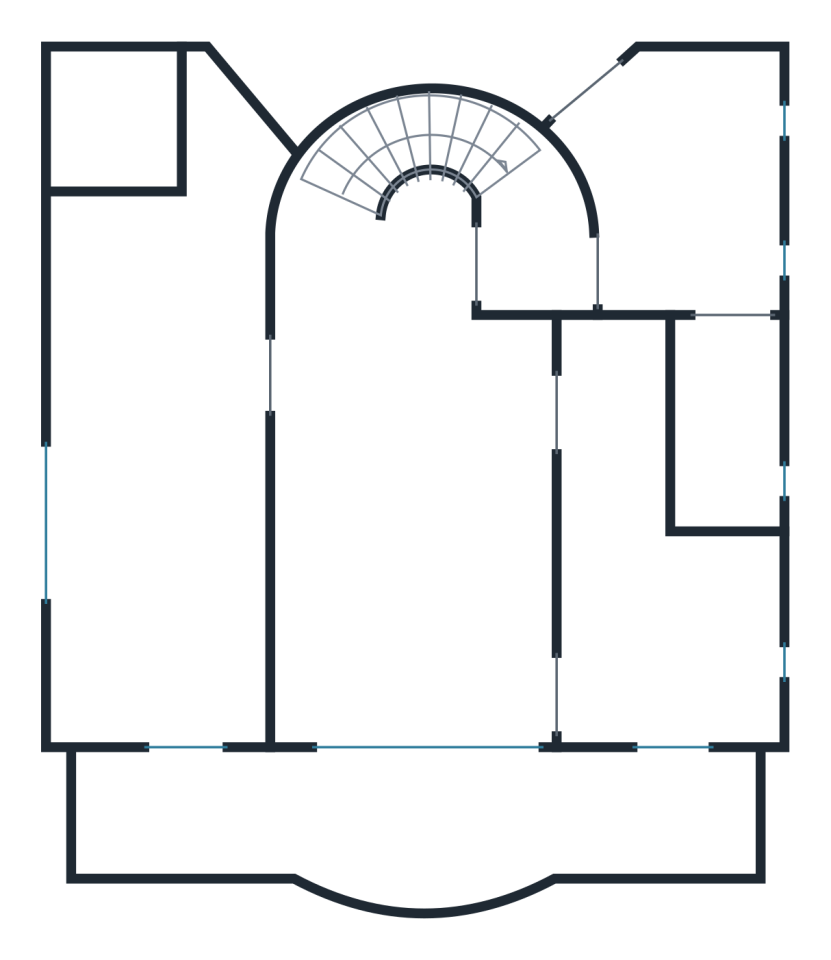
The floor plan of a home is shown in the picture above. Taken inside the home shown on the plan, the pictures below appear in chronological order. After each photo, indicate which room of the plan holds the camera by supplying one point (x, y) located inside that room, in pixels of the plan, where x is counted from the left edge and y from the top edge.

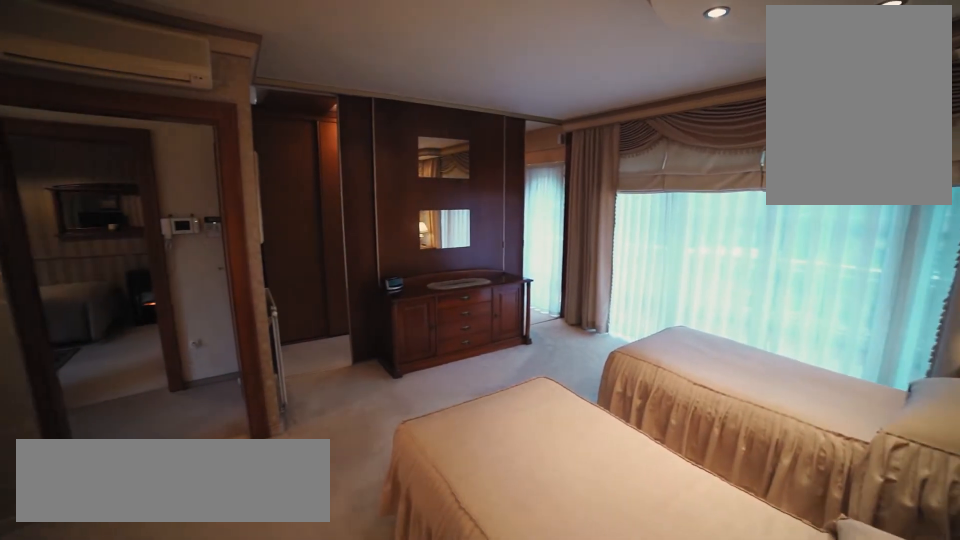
(339, 269)
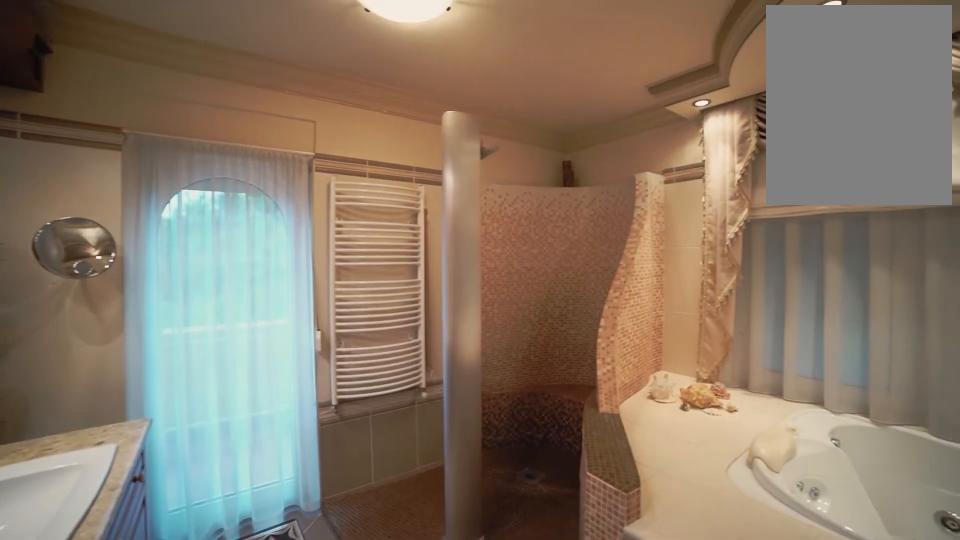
(211, 458)
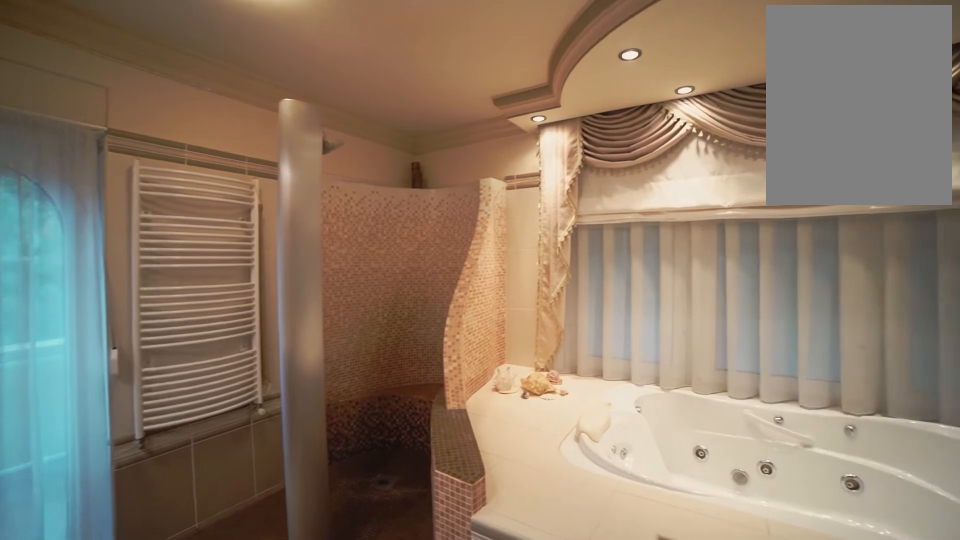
(211, 457)
